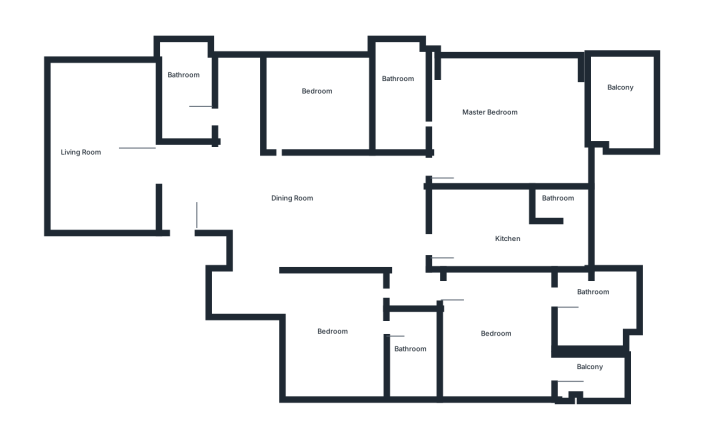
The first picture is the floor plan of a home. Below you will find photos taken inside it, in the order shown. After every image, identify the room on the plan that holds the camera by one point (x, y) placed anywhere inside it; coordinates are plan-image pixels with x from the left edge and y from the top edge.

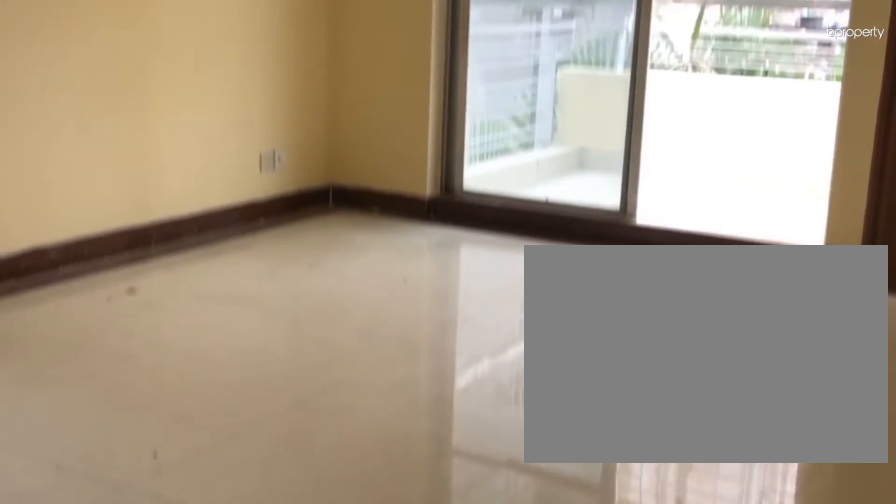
(520, 95)
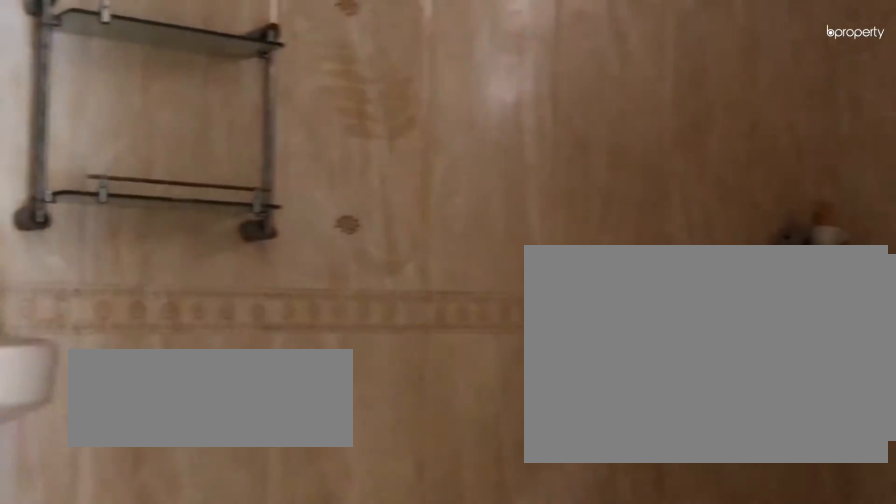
(394, 94)
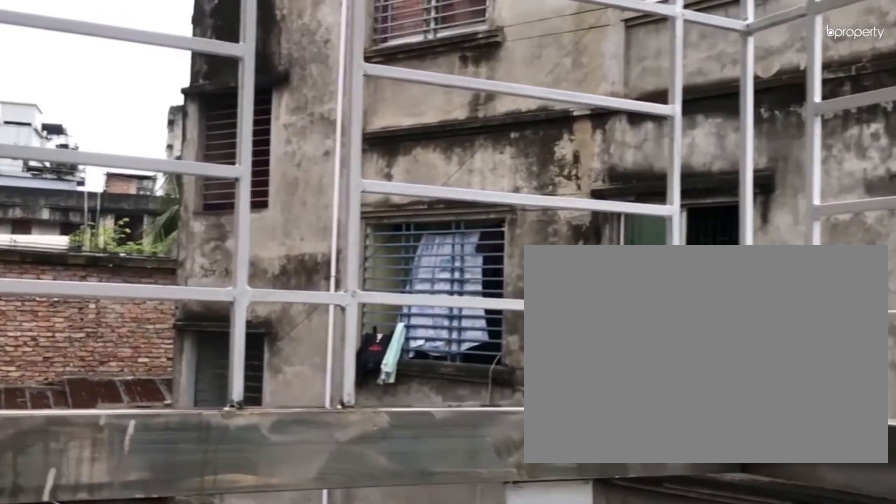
(622, 103)
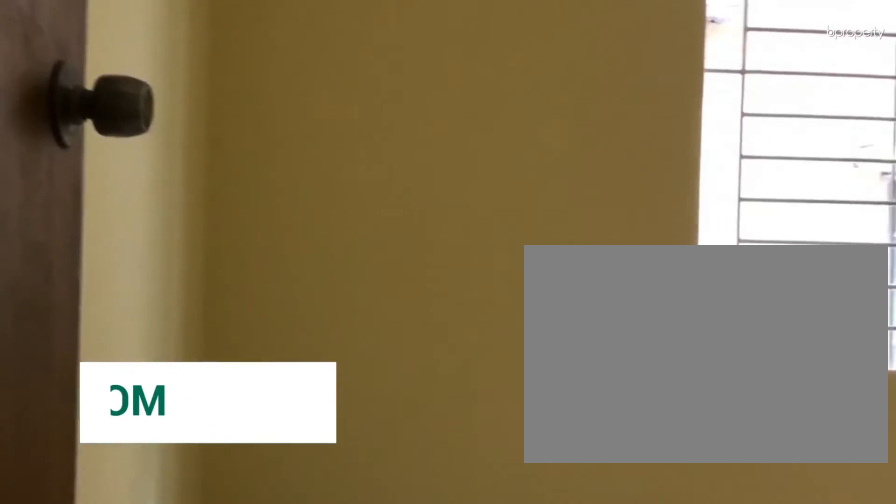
(323, 103)
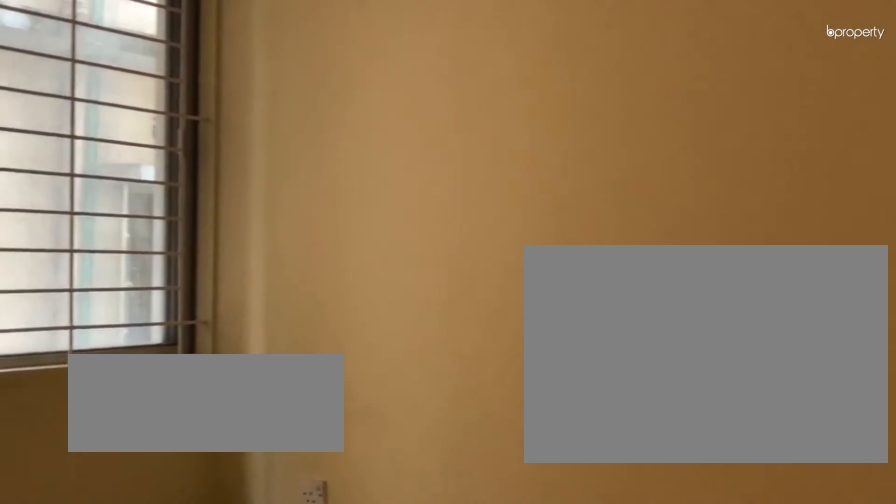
(323, 103)
